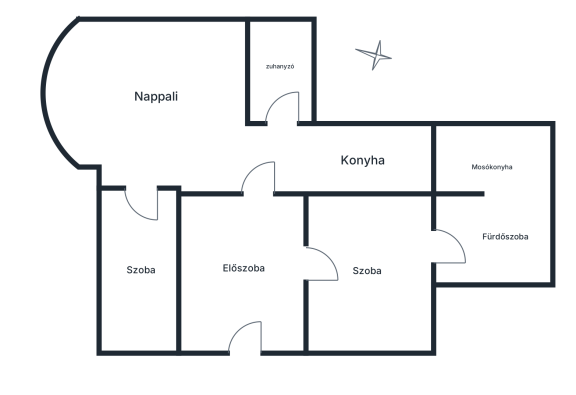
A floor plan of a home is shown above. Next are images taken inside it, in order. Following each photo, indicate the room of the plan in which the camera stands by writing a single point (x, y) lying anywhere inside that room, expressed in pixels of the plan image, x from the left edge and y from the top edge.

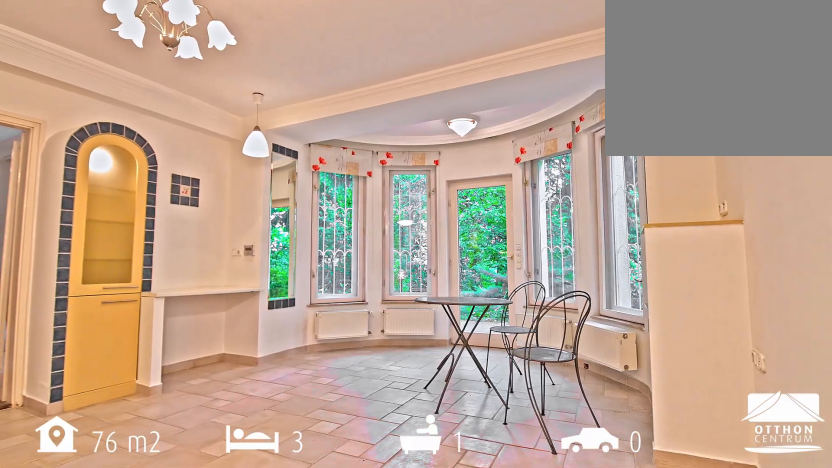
(163, 102)
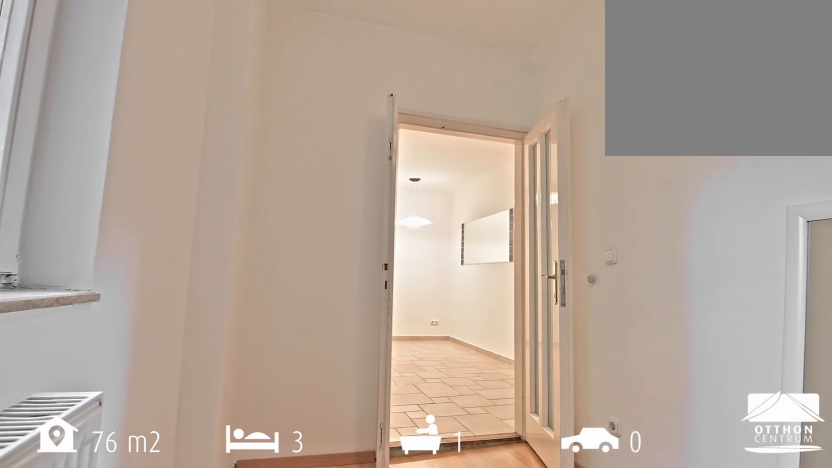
(142, 272)
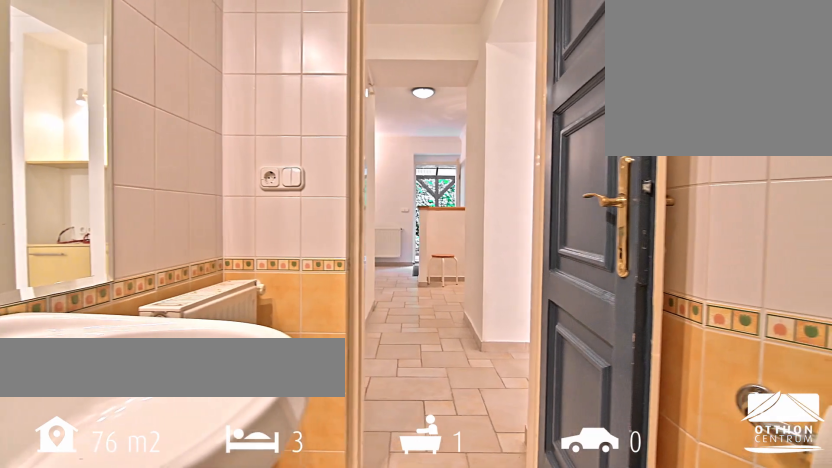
(282, 69)
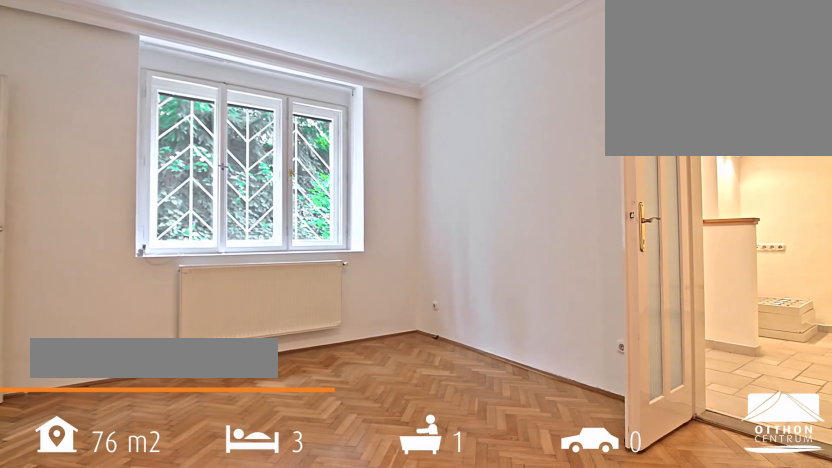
(373, 273)
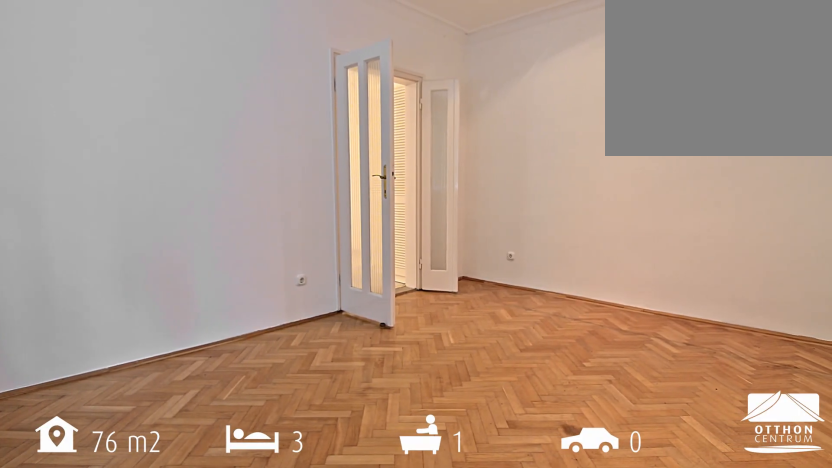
(373, 272)
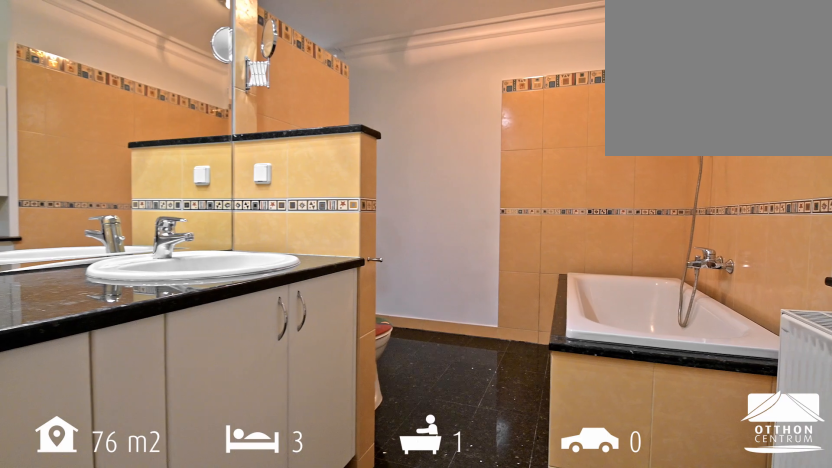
(498, 239)
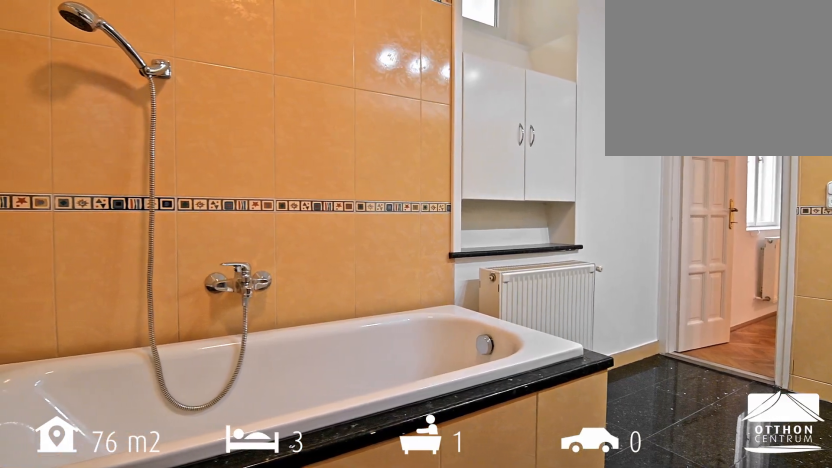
(498, 239)
